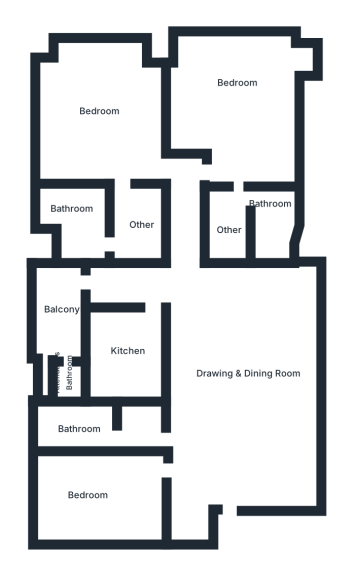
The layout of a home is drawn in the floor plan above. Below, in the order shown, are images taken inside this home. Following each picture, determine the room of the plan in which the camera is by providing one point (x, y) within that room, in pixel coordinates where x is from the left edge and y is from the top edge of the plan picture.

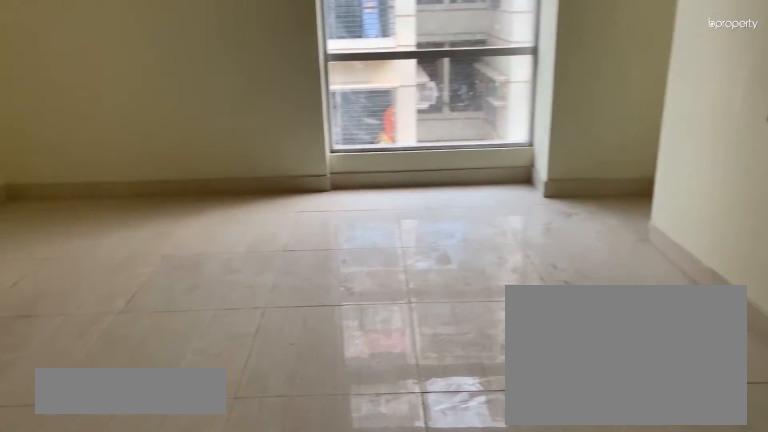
(239, 109)
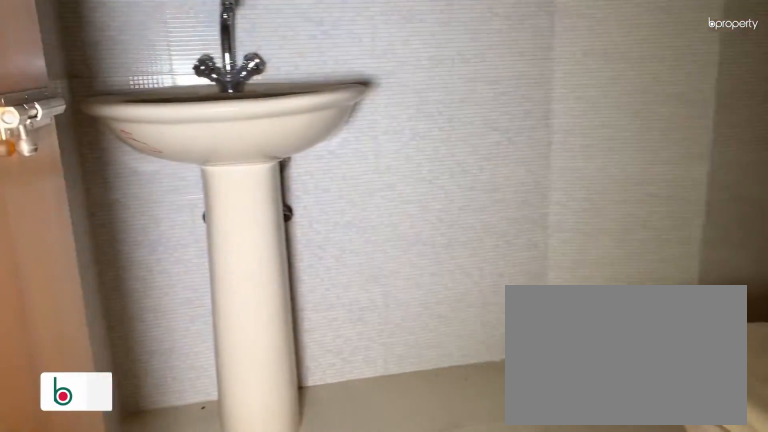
(276, 219)
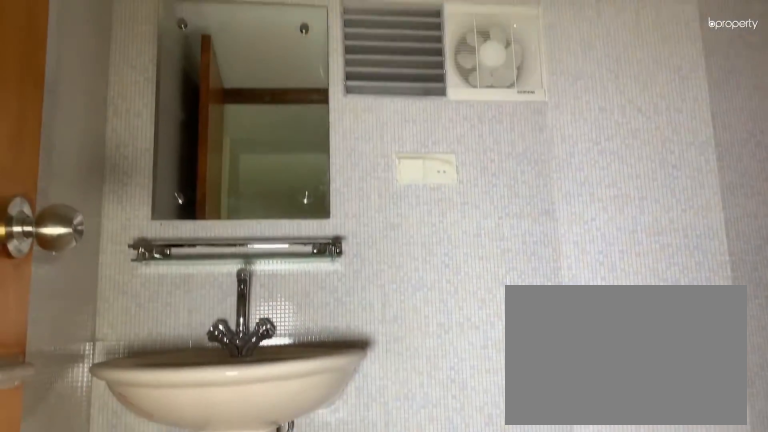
(276, 212)
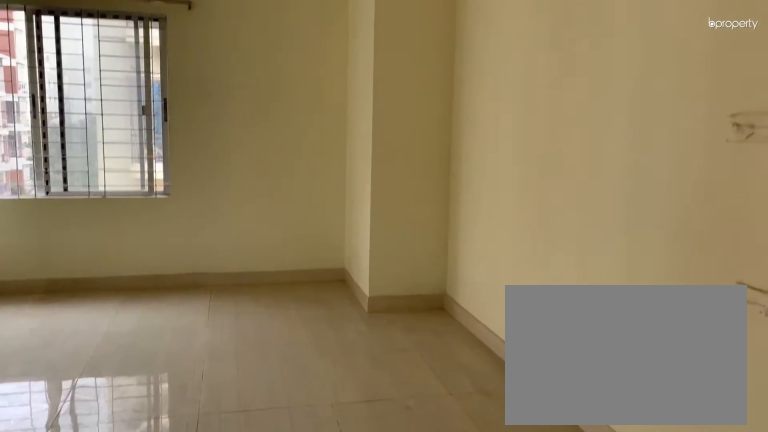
(112, 123)
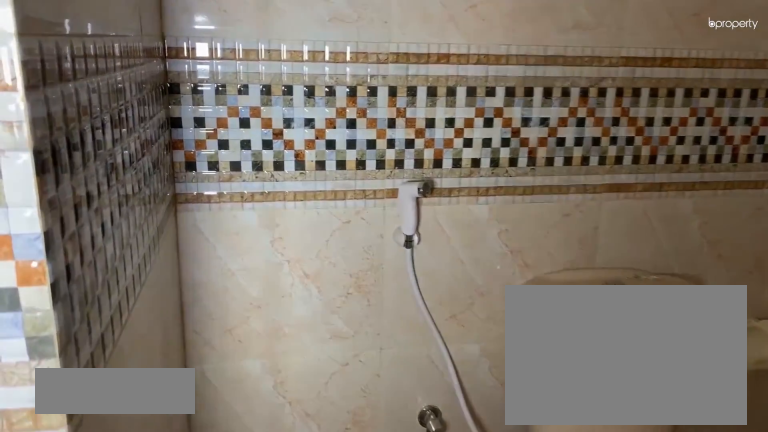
(79, 218)
